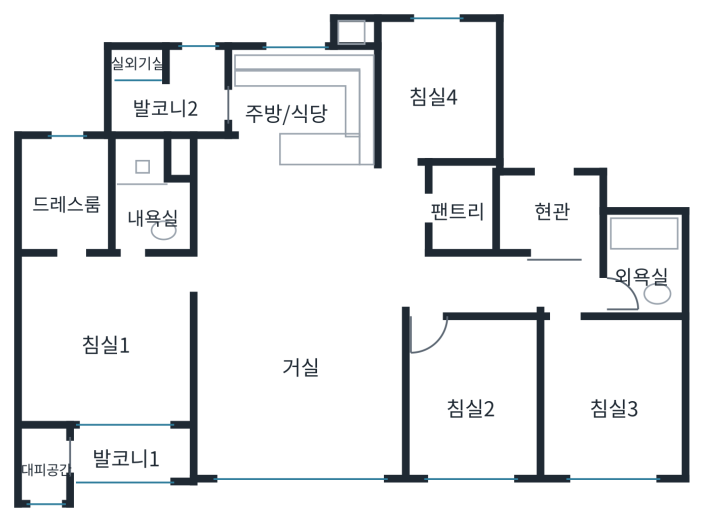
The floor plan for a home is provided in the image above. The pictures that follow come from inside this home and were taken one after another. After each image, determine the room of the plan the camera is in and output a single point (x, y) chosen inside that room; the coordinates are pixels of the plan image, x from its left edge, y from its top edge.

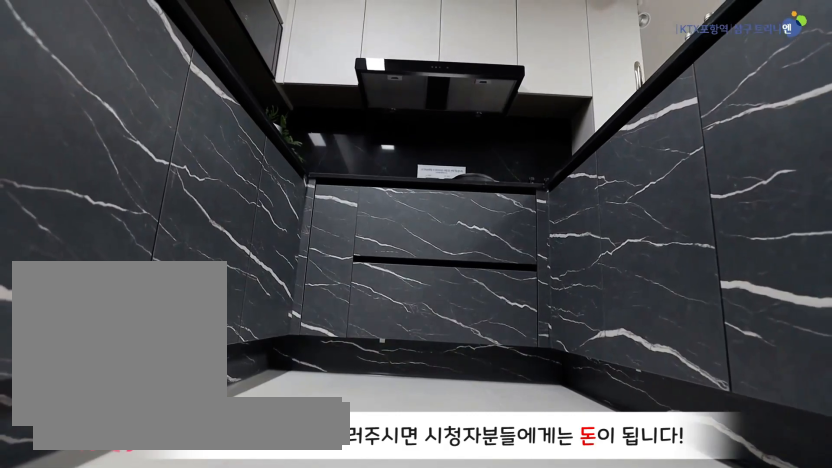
(284, 154)
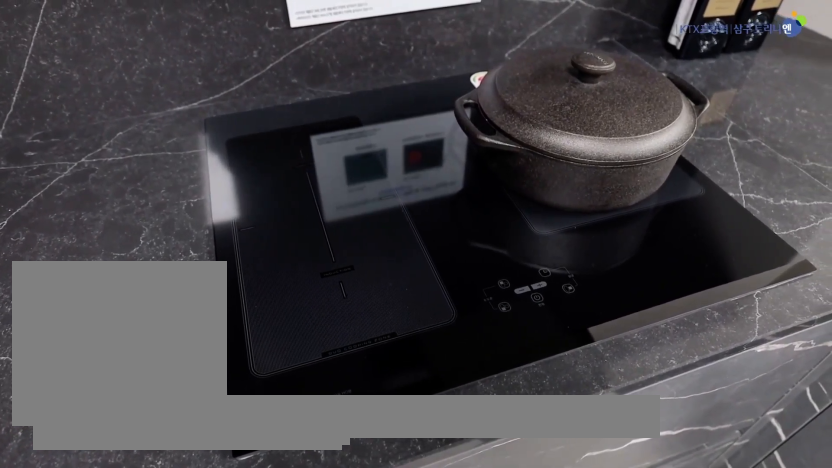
(284, 154)
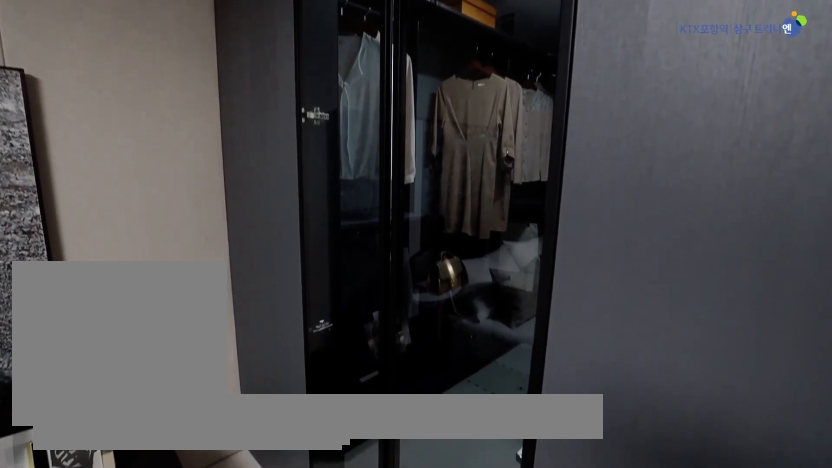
(98, 288)
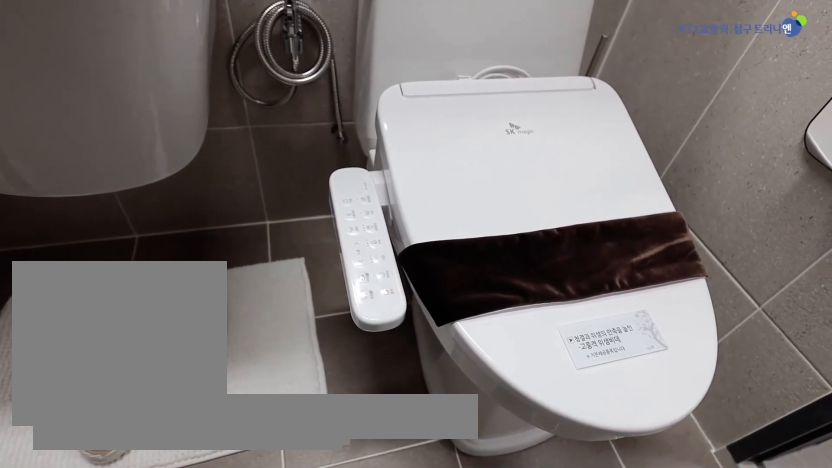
(150, 196)
